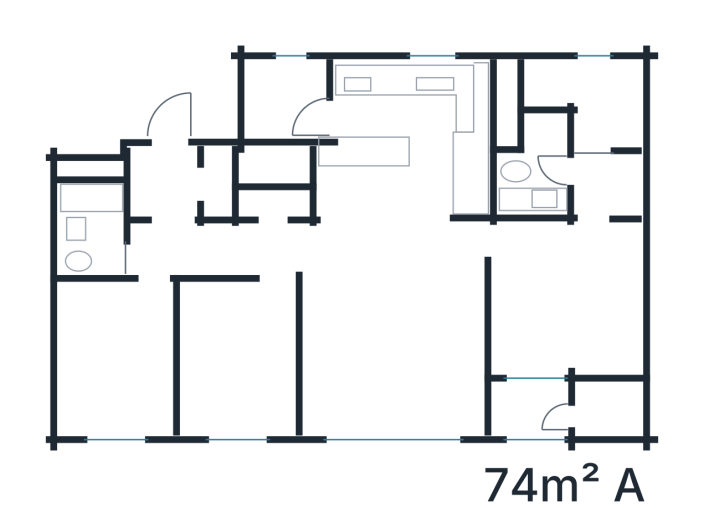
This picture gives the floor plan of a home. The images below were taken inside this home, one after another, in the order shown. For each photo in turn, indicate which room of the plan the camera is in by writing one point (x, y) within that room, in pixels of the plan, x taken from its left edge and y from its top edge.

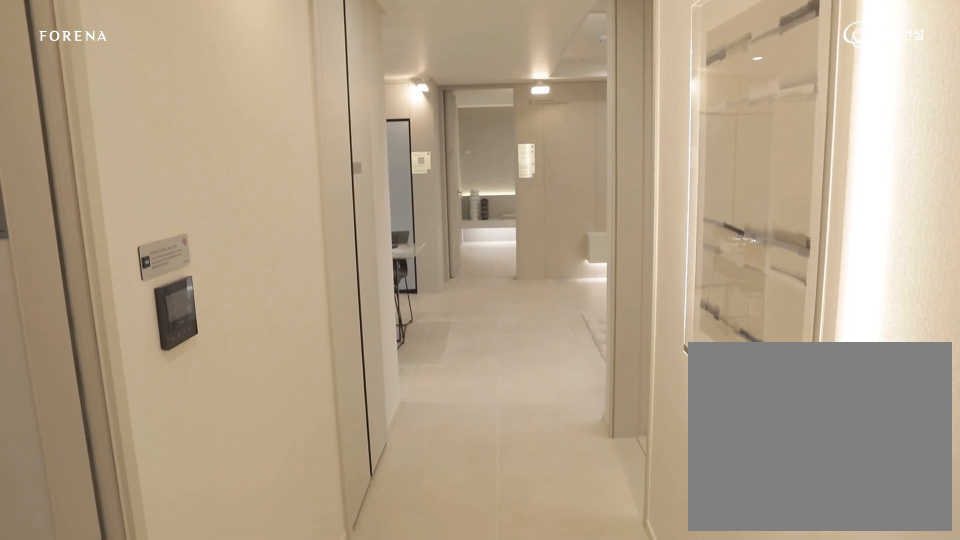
(251, 249)
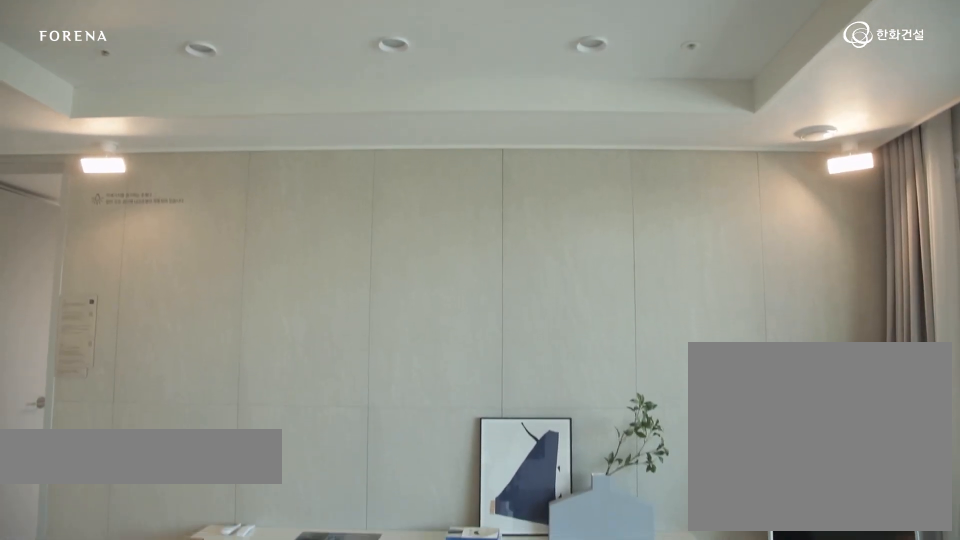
(399, 339)
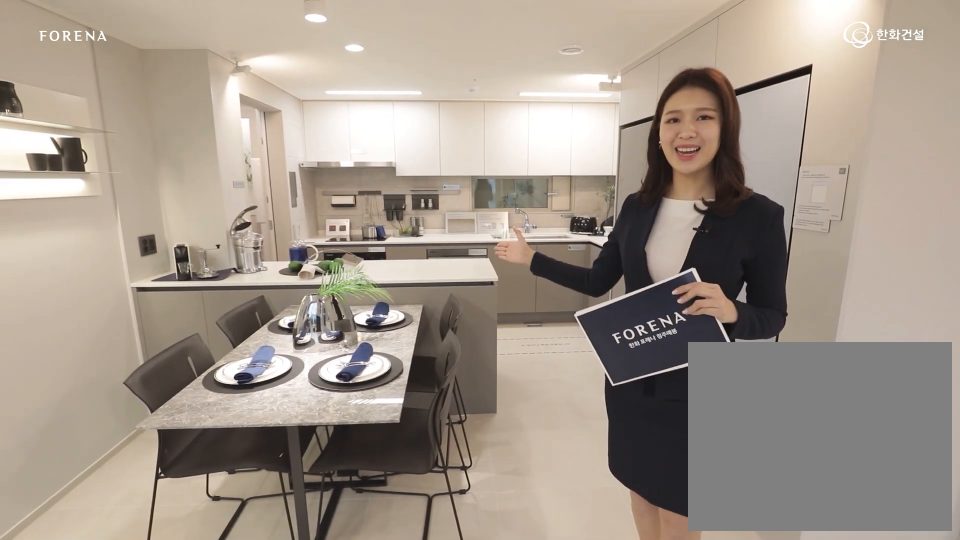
(386, 197)
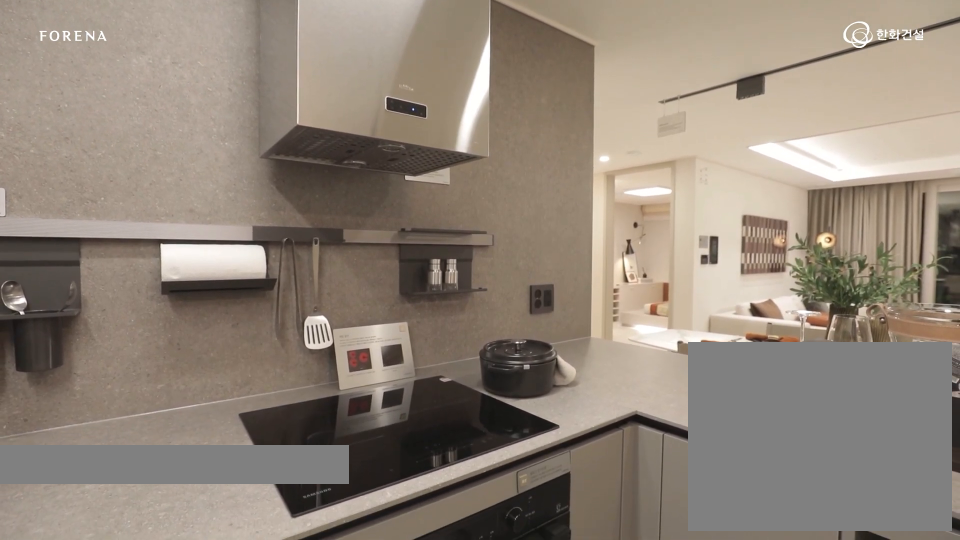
(386, 197)
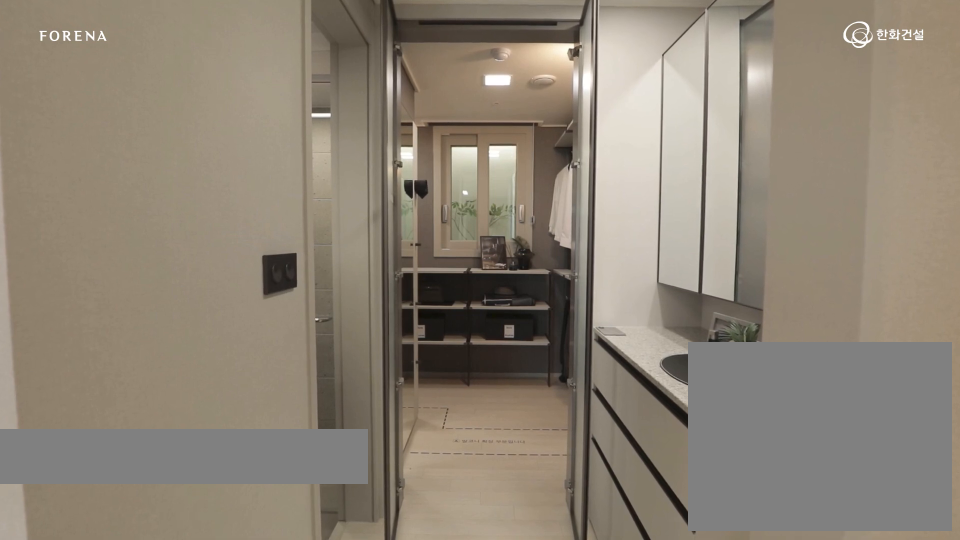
(568, 289)
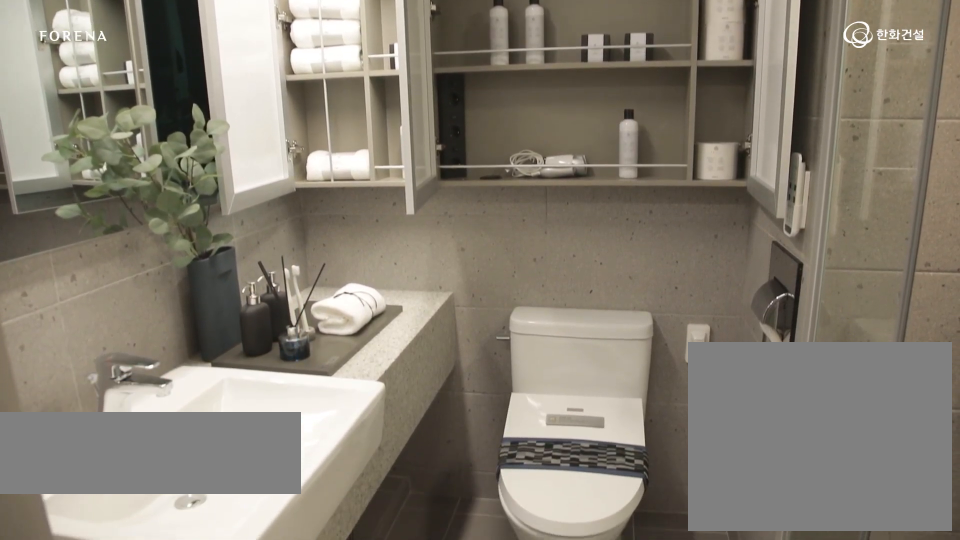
(559, 172)
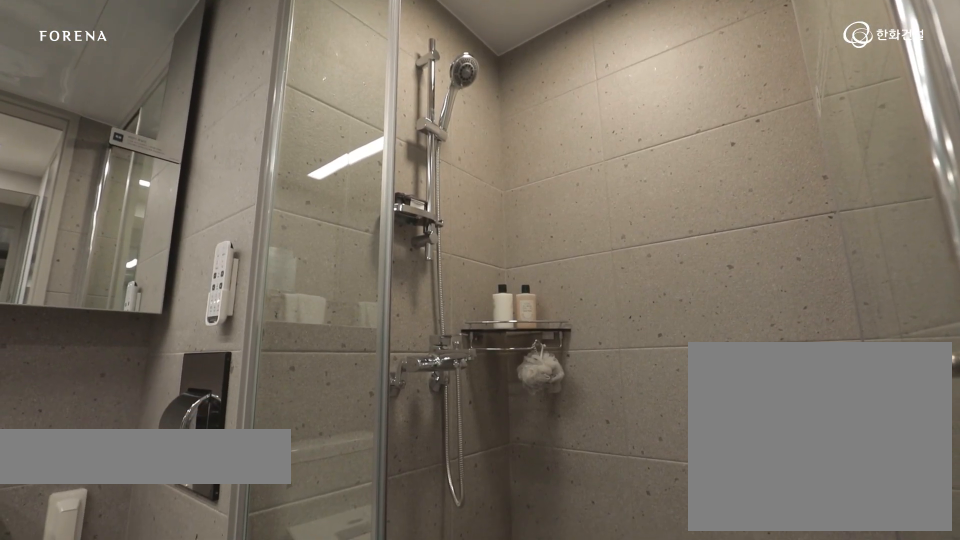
(559, 172)
